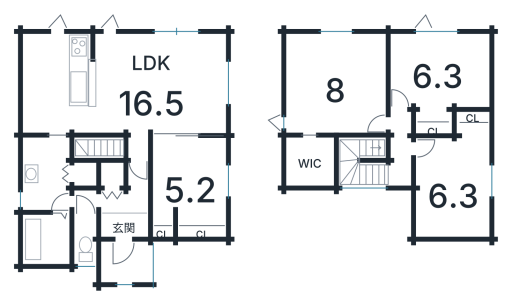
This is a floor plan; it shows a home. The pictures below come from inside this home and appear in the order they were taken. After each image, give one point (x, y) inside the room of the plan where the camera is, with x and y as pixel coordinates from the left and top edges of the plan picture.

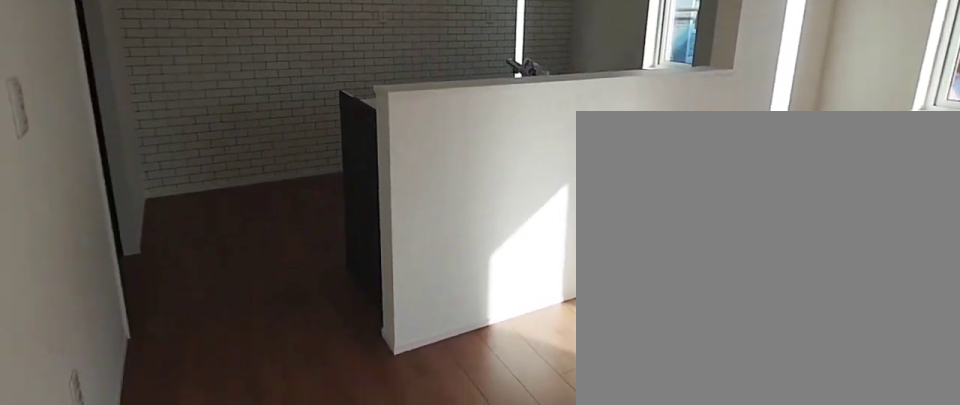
(171, 89)
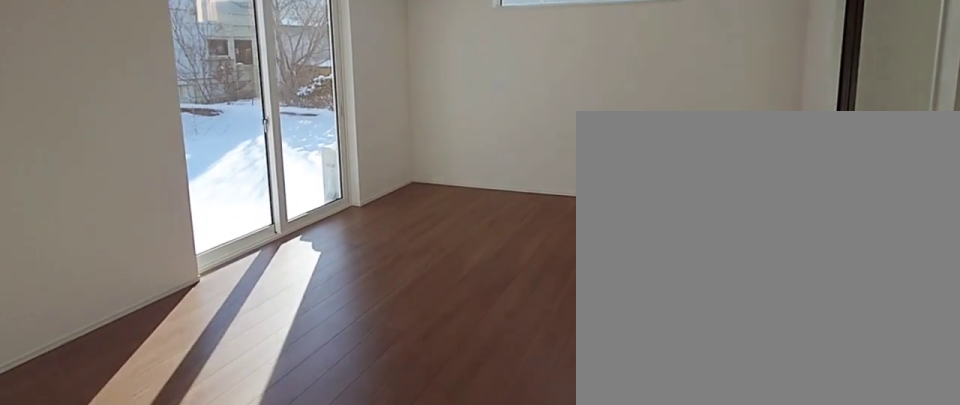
(167, 89)
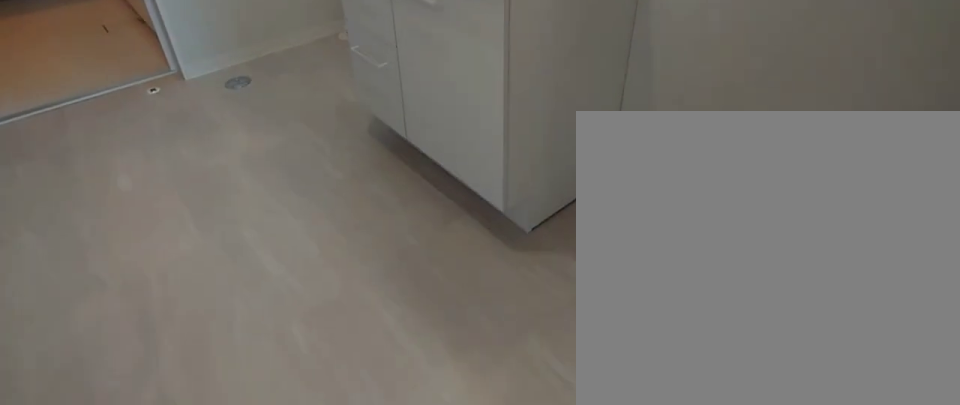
(43, 183)
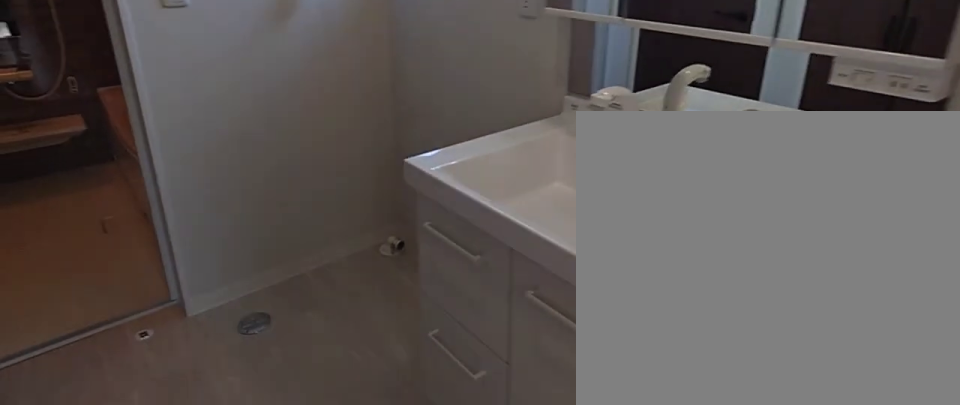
(43, 183)
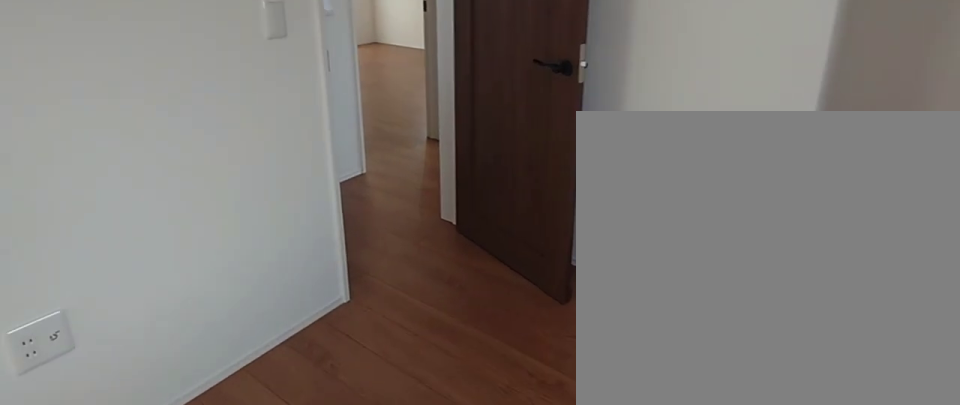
(453, 192)
